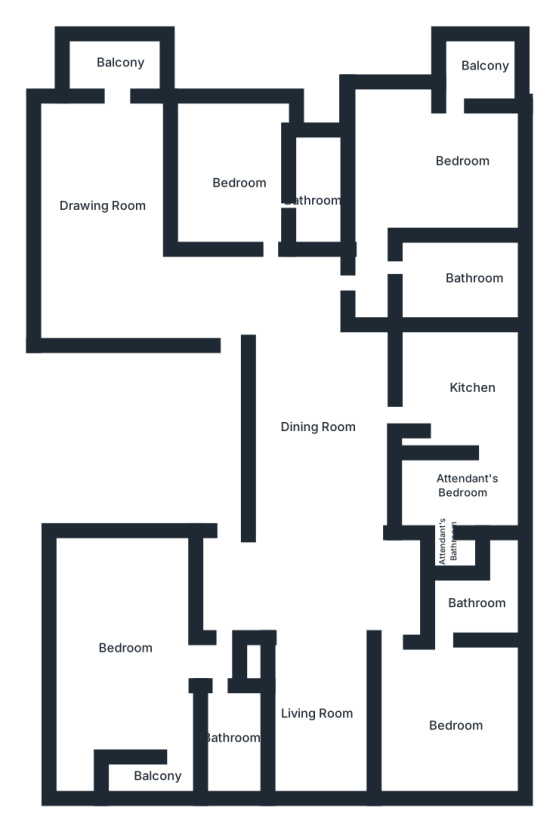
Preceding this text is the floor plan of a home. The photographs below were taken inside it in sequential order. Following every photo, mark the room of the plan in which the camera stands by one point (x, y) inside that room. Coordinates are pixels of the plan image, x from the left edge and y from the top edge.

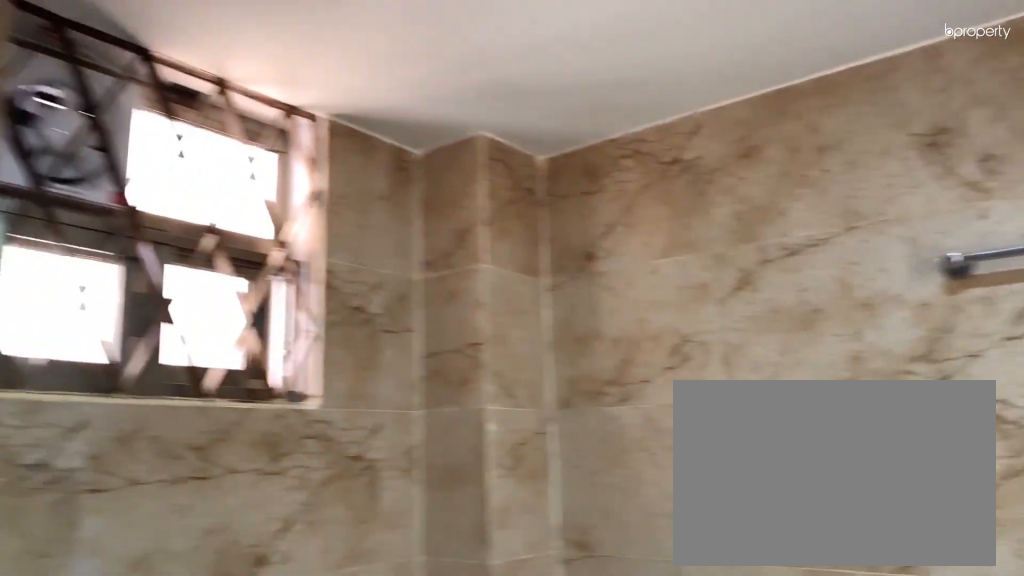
(449, 262)
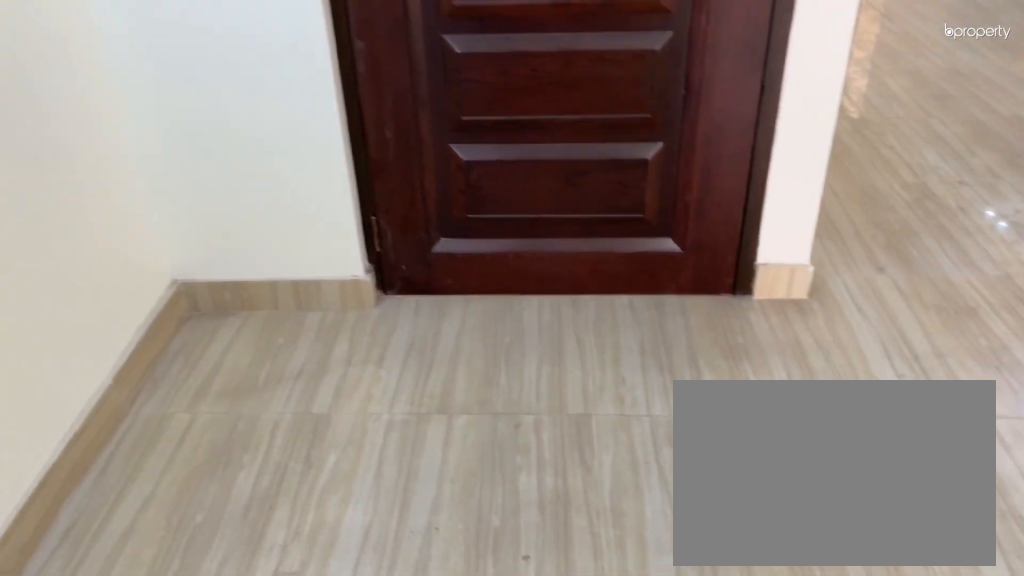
(311, 720)
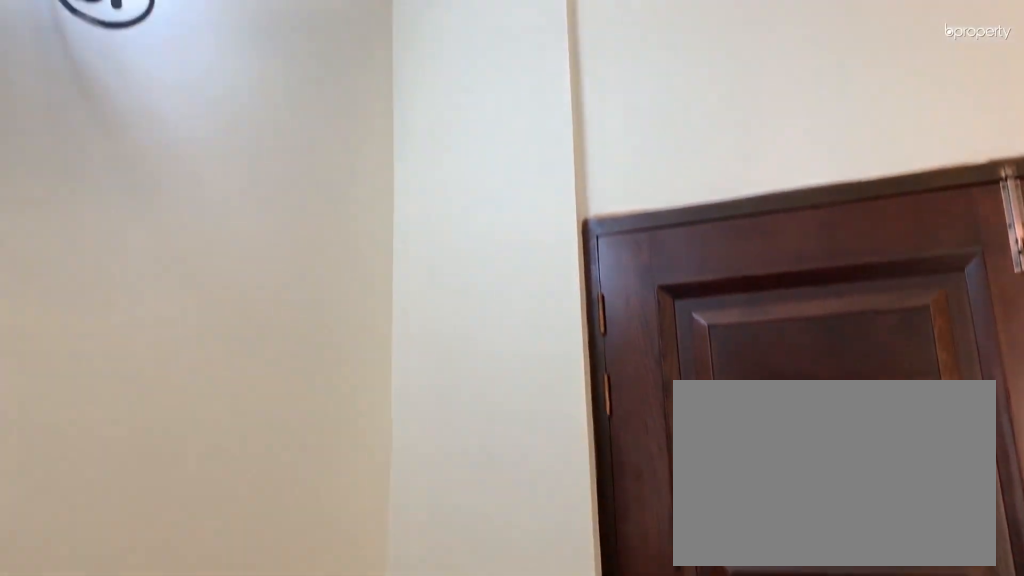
(311, 720)
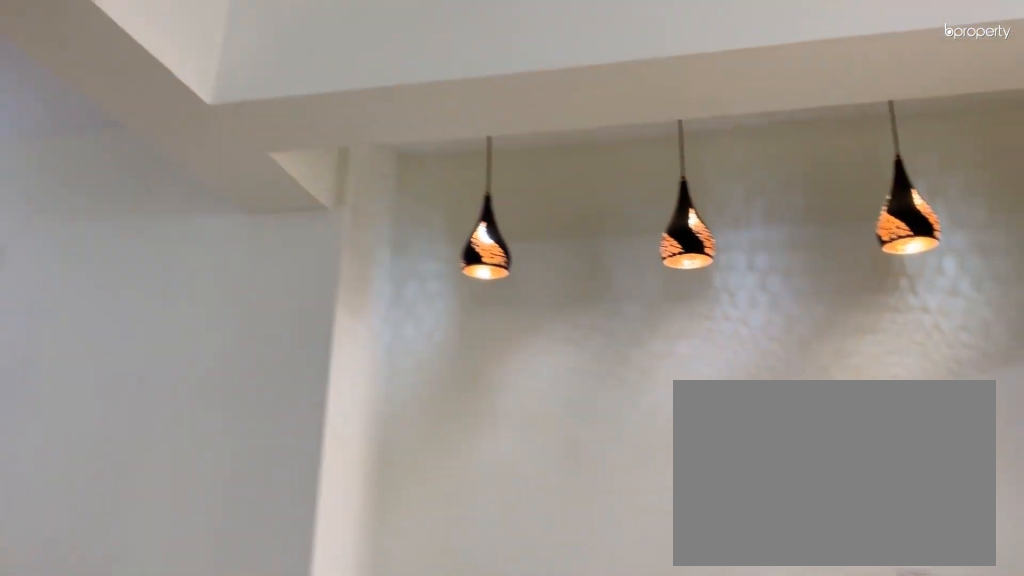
(311, 720)
